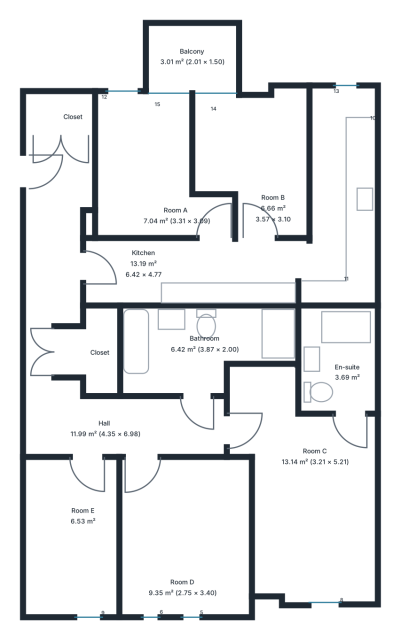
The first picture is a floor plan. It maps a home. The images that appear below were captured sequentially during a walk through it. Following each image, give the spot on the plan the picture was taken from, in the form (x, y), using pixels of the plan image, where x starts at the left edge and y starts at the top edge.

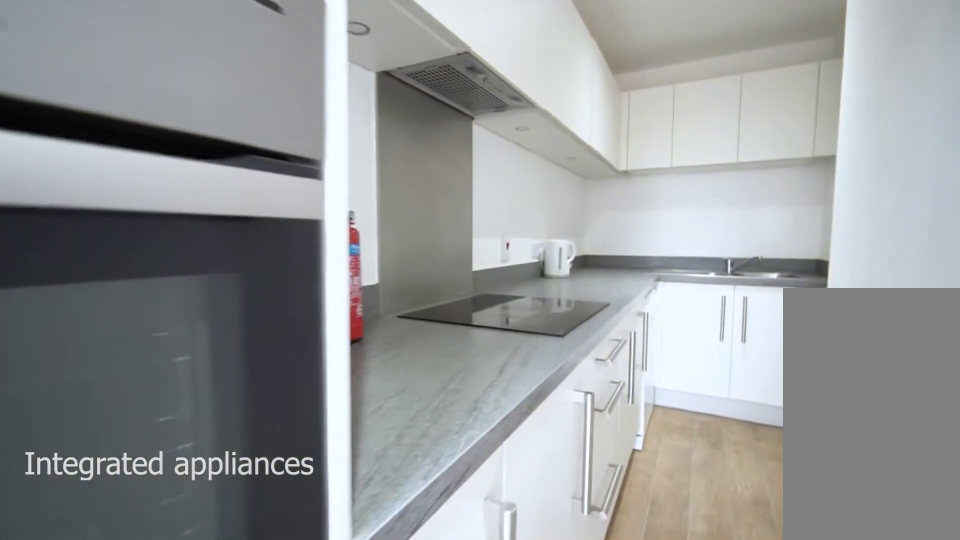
(332, 144)
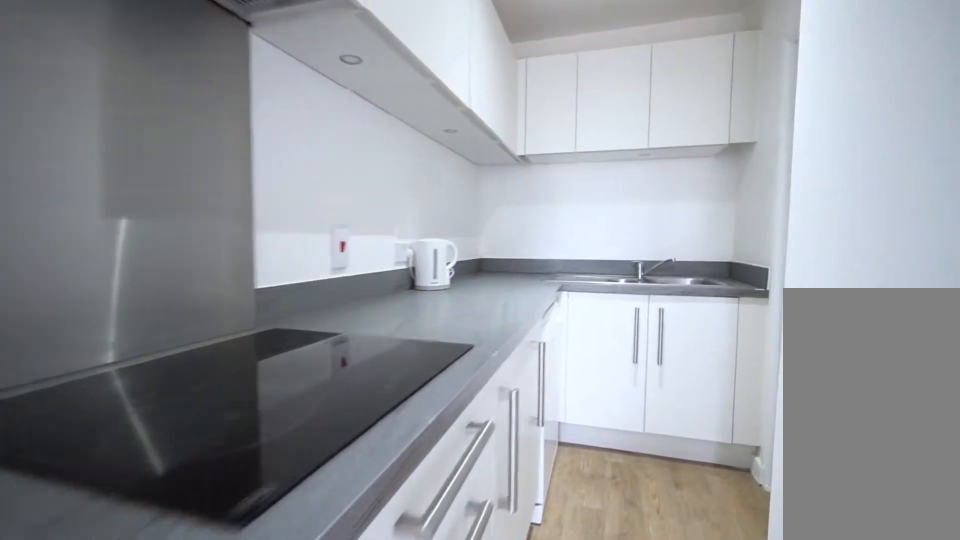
(333, 178)
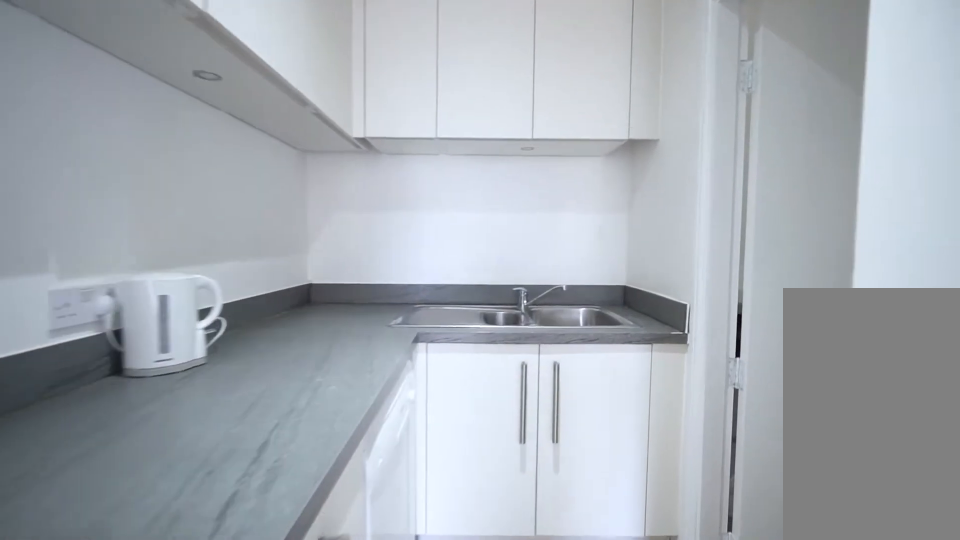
(334, 224)
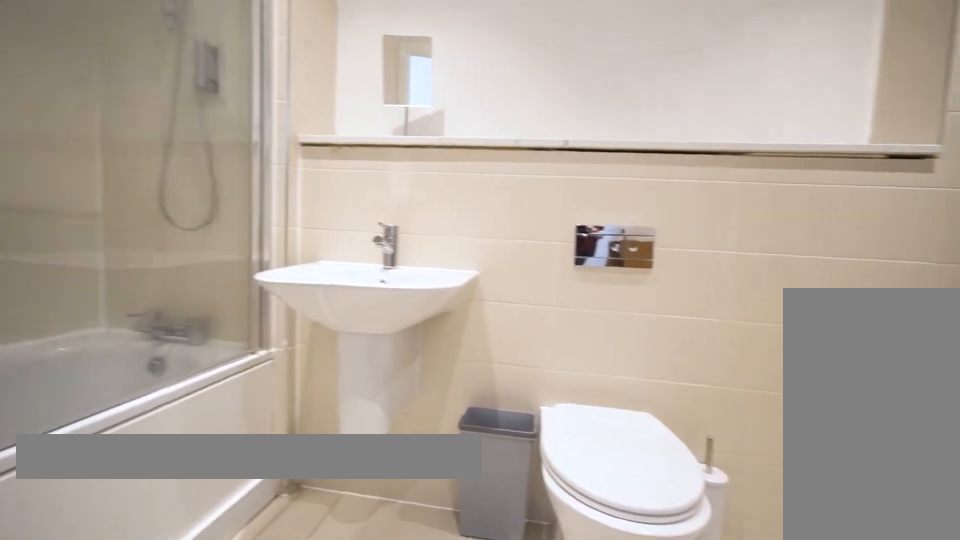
(190, 371)
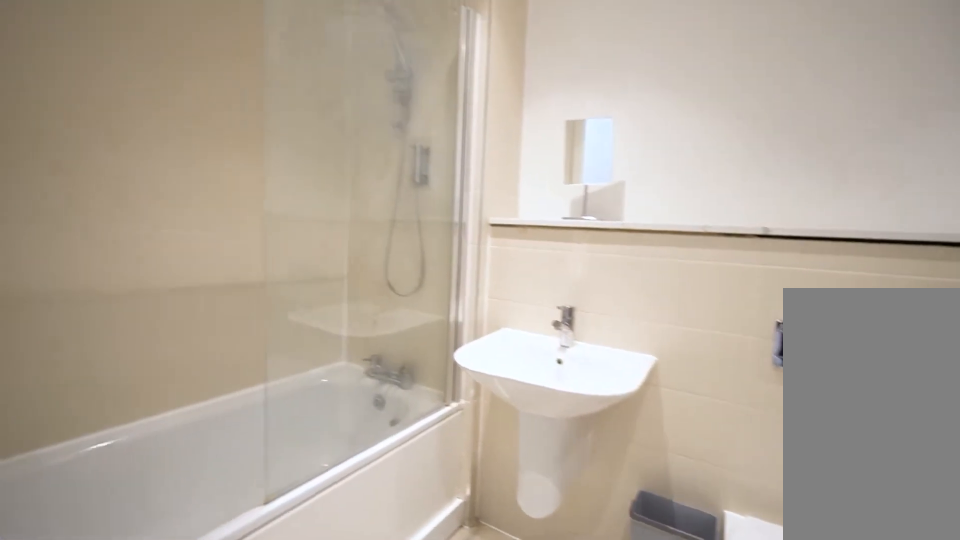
(192, 371)
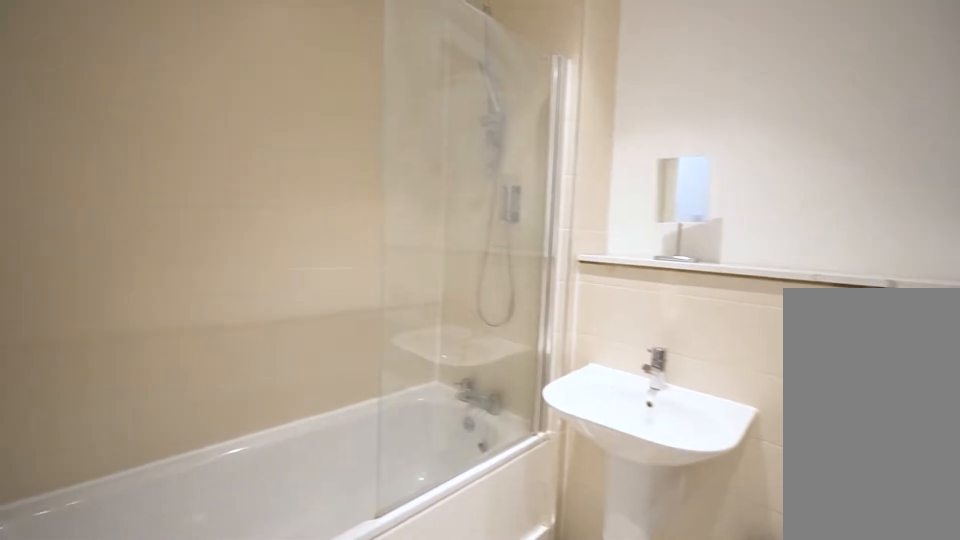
(197, 374)
